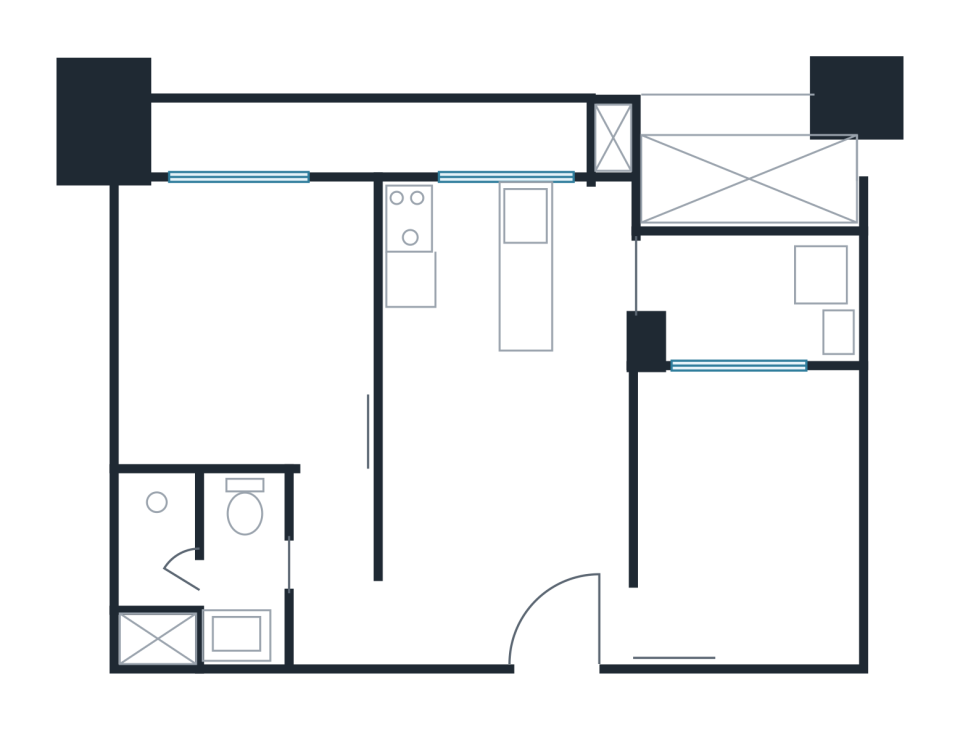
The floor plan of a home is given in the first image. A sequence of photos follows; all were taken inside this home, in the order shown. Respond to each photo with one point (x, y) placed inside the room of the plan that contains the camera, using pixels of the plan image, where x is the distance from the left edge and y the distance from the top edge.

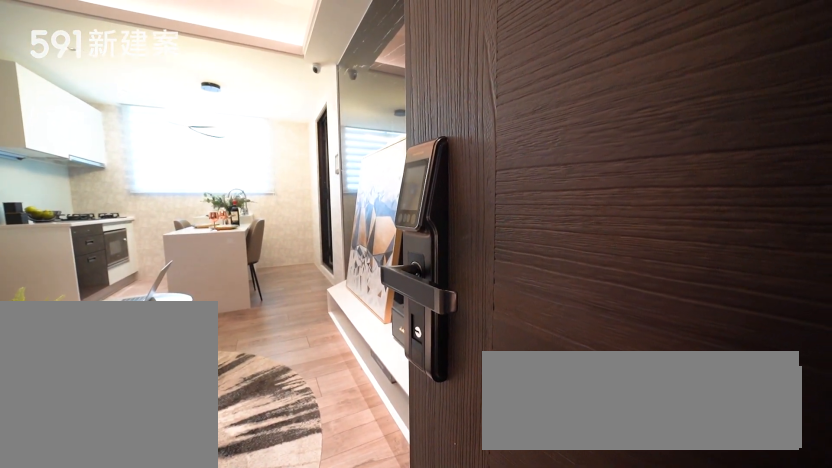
(568, 613)
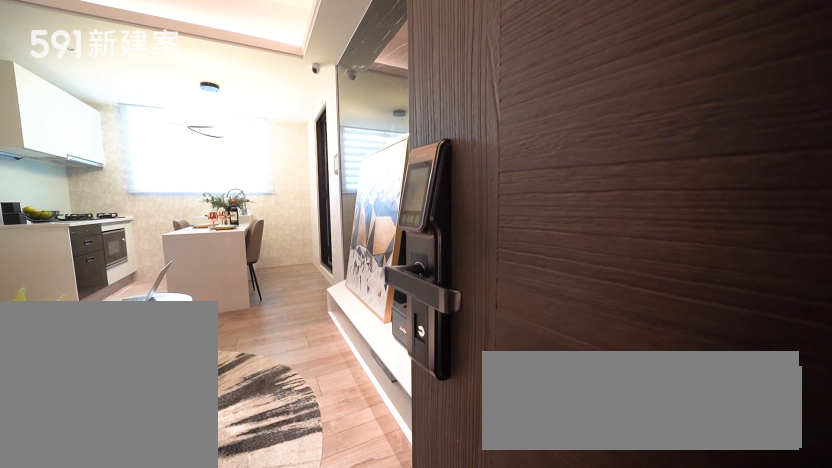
(568, 613)
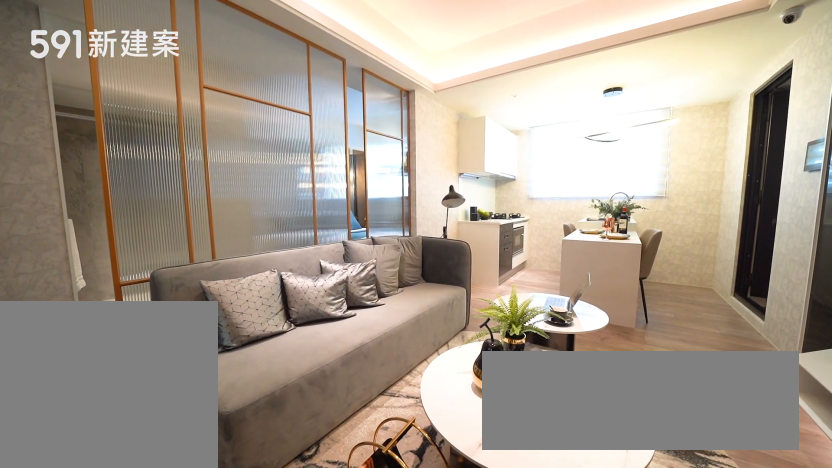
(504, 468)
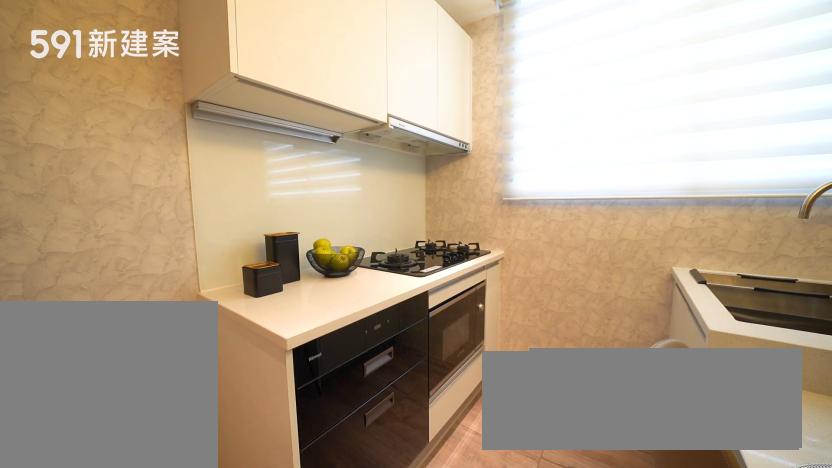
(456, 260)
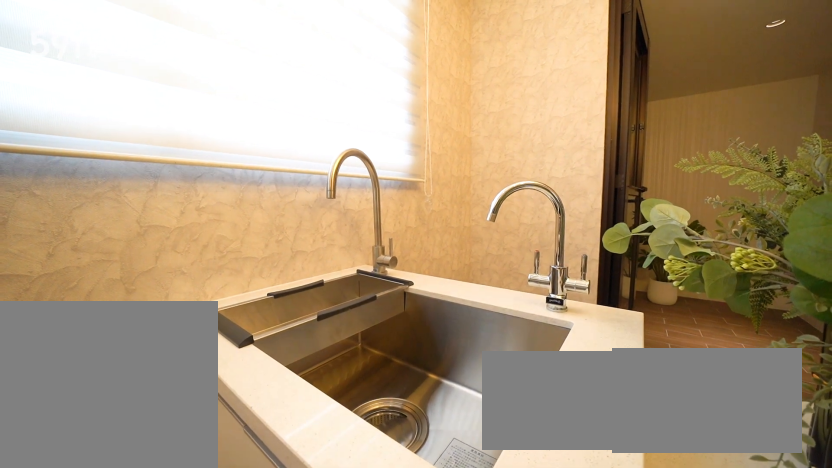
(456, 260)
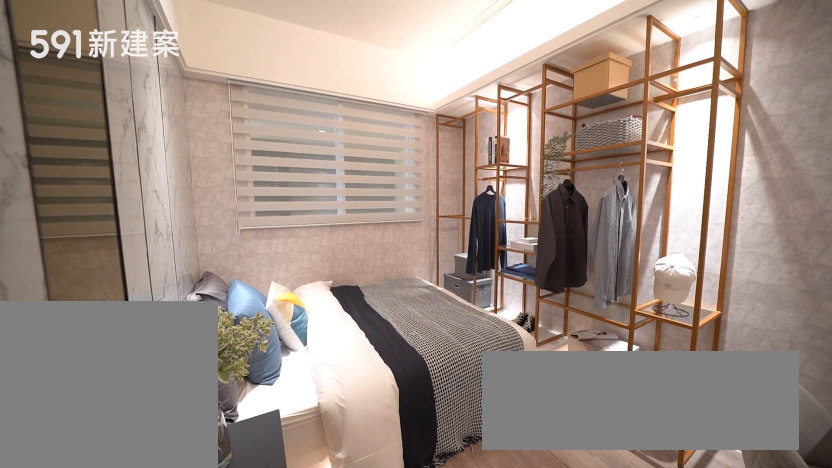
(754, 509)
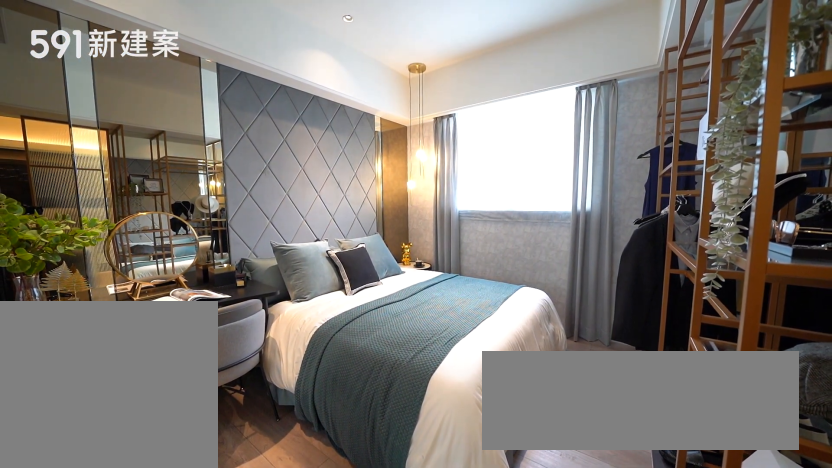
(245, 320)
